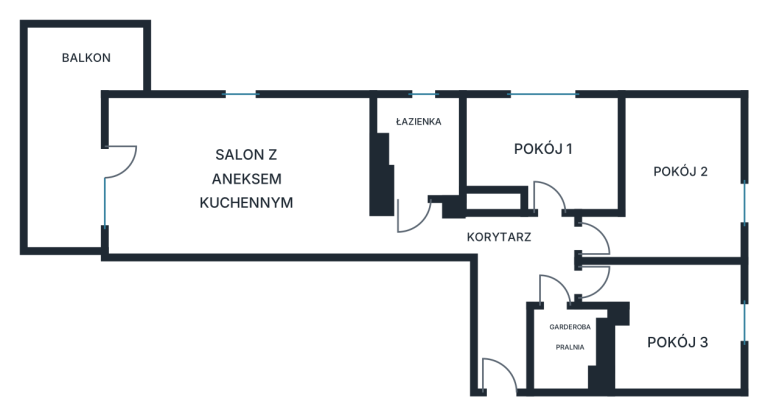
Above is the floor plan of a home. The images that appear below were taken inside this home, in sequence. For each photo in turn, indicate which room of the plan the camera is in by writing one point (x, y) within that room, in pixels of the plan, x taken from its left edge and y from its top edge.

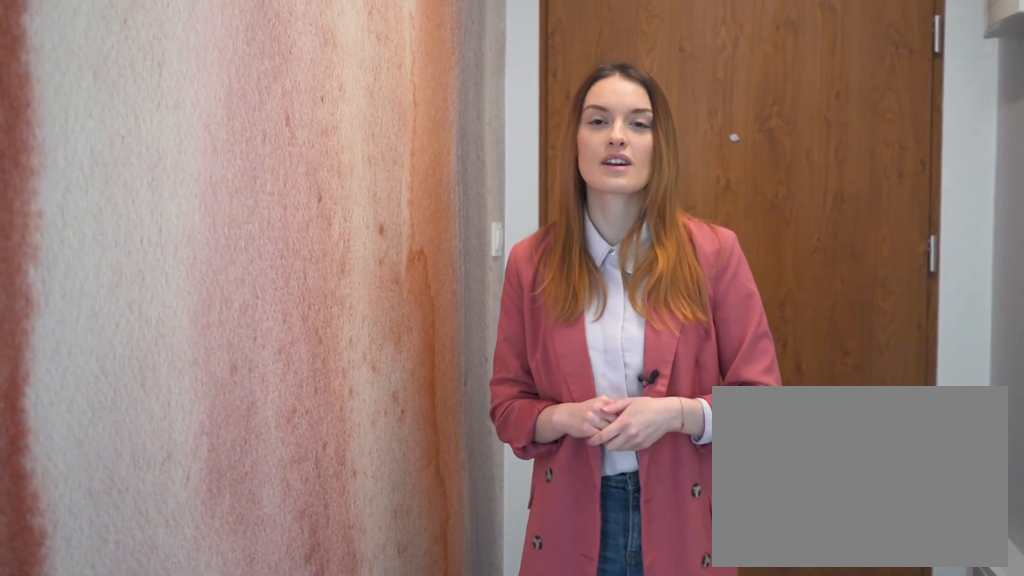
(494, 269)
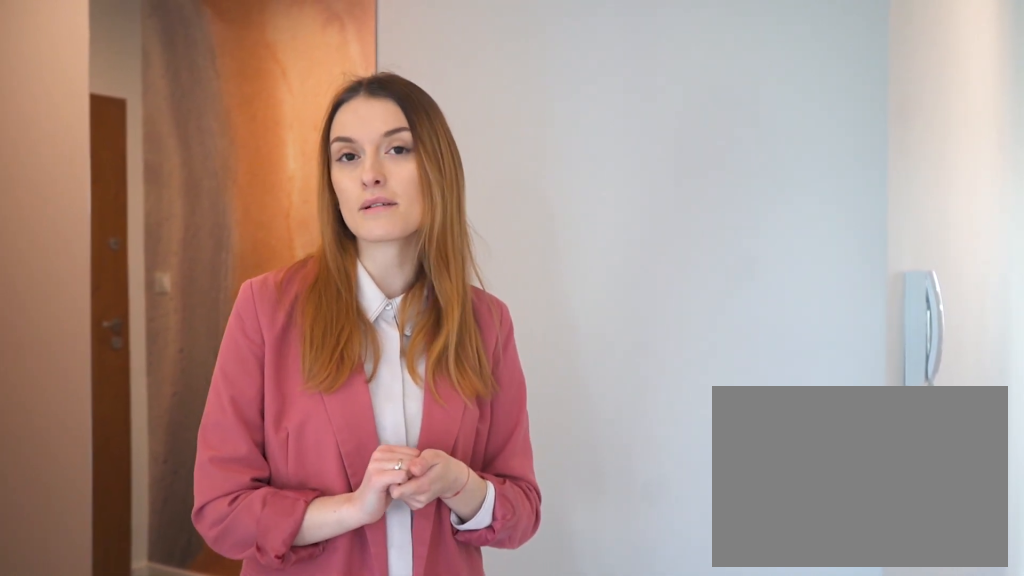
(498, 270)
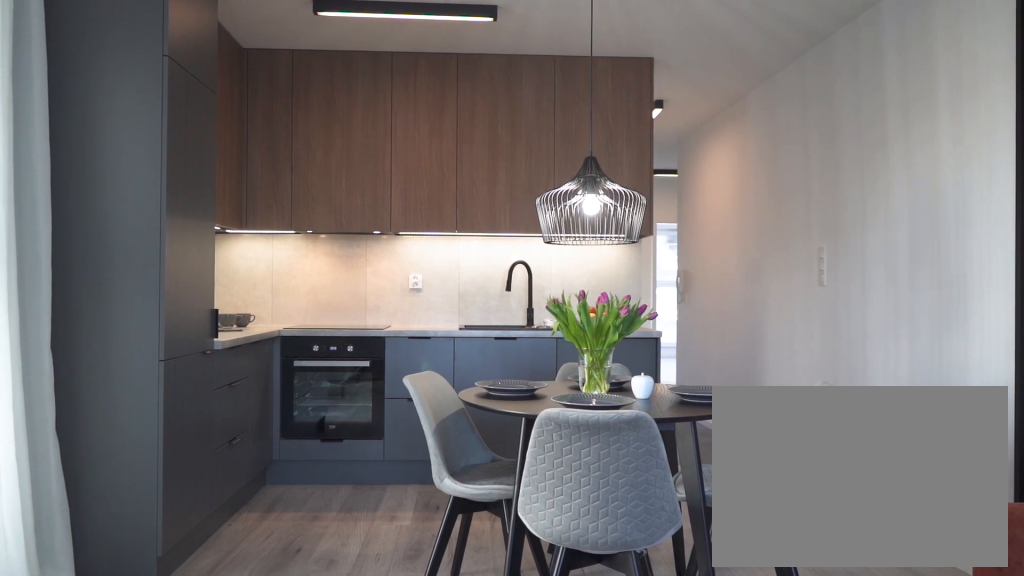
(238, 176)
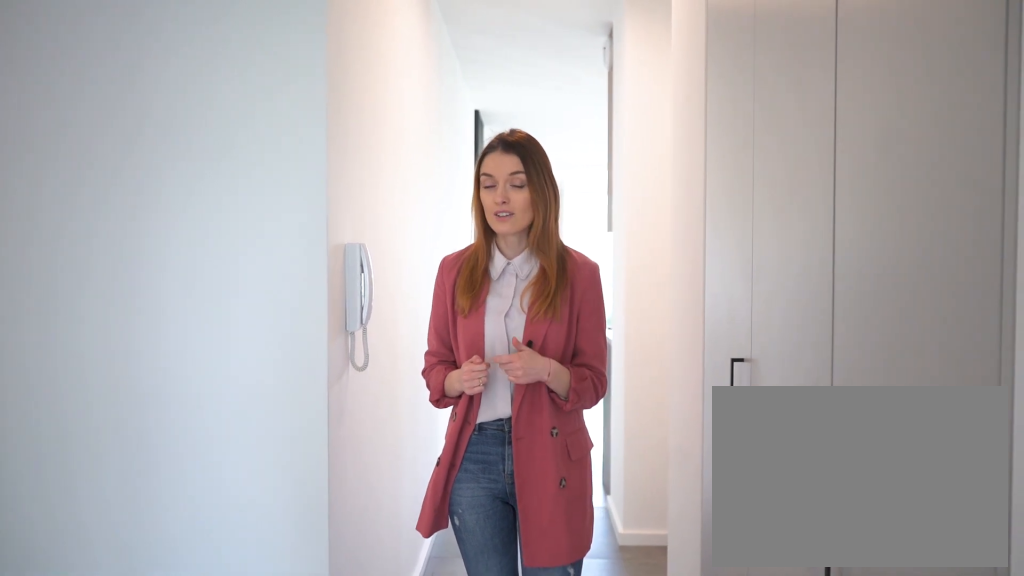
(494, 269)
